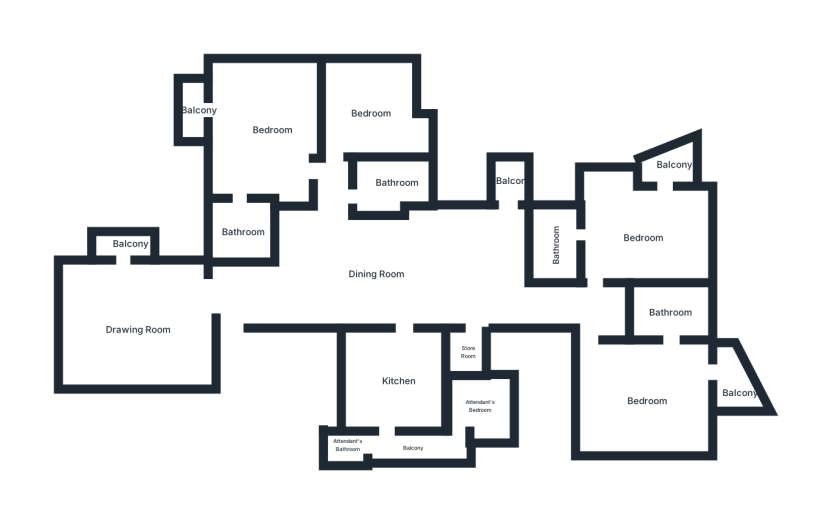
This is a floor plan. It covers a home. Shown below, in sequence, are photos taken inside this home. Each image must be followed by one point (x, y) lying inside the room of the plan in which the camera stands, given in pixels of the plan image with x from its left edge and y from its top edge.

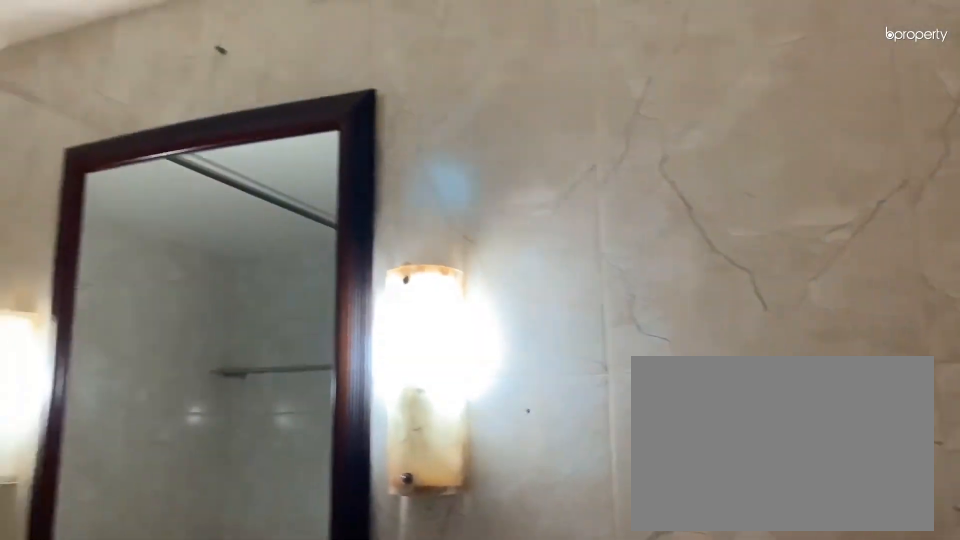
(557, 245)
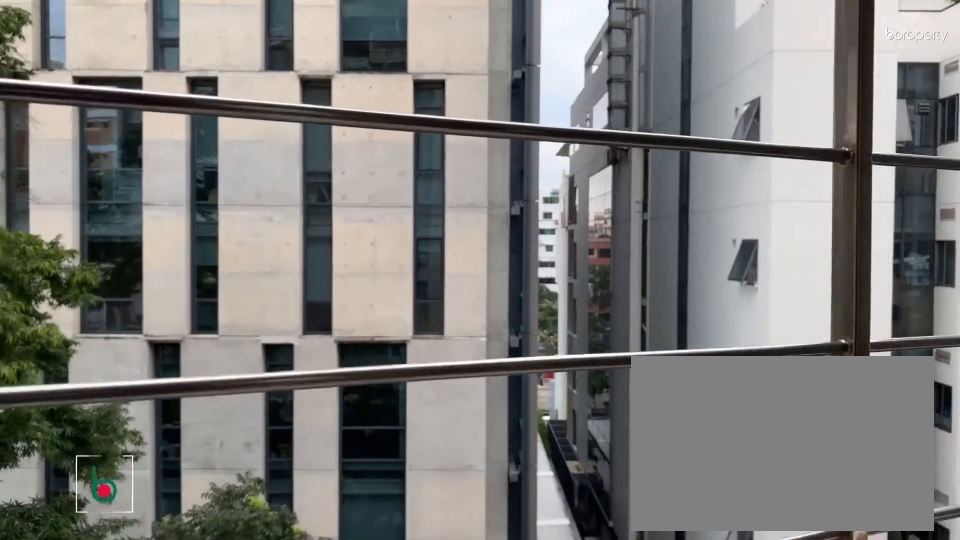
(677, 165)
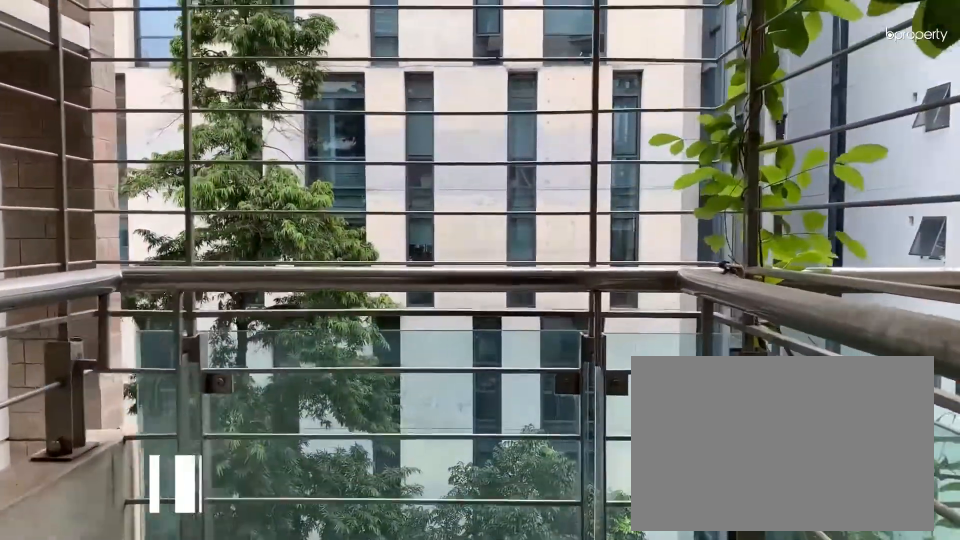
(511, 182)
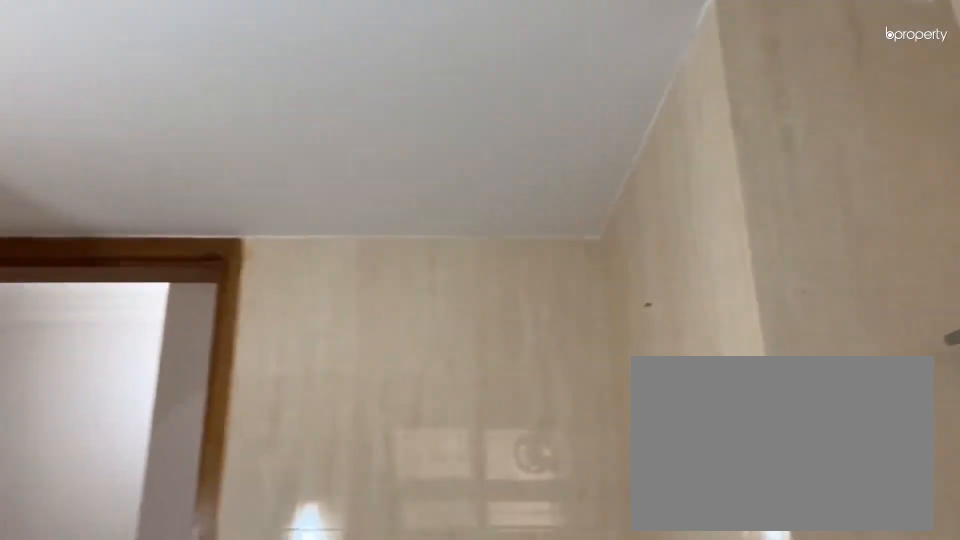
(389, 187)
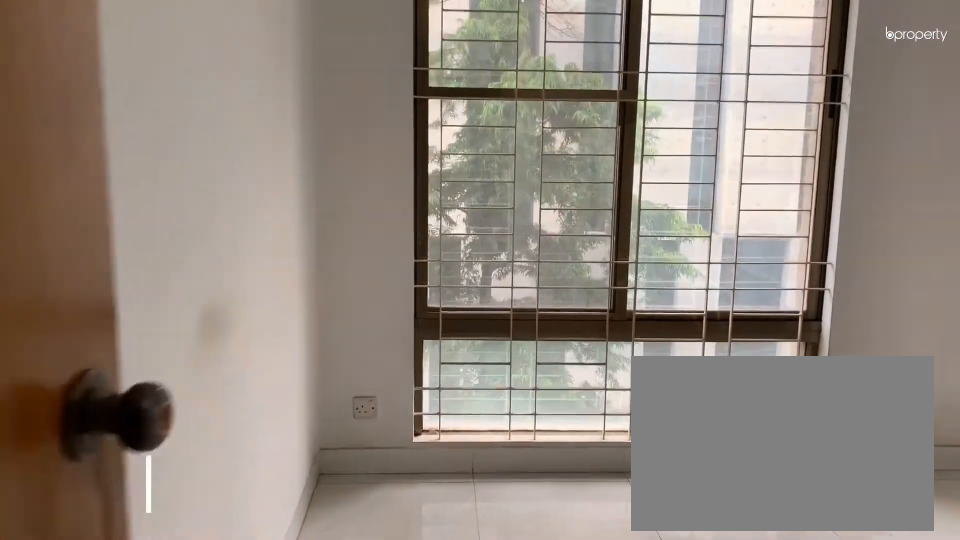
(372, 114)
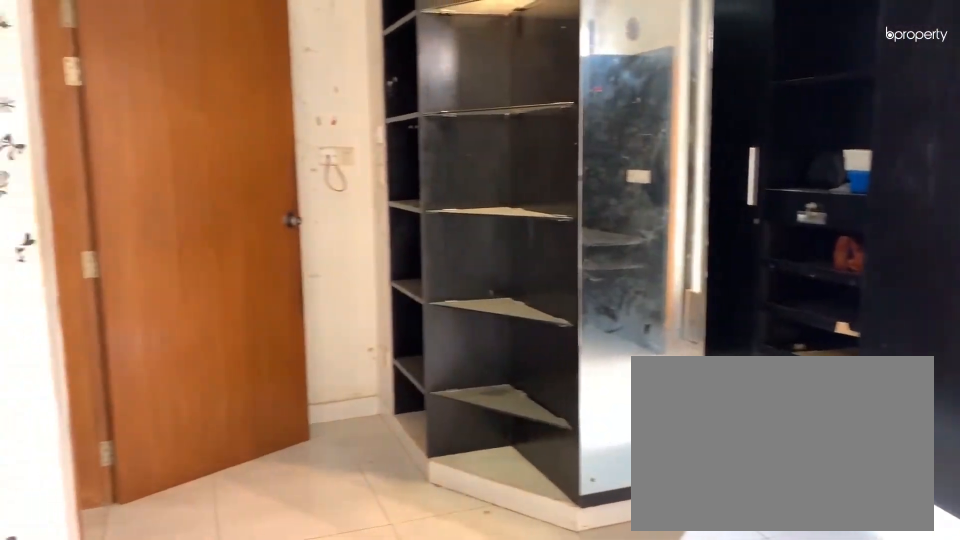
(273, 130)
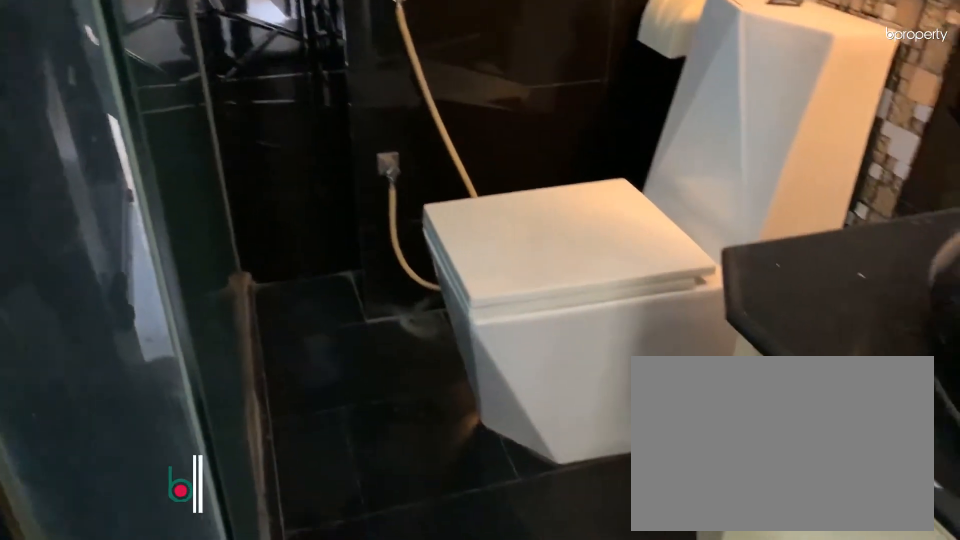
(242, 230)
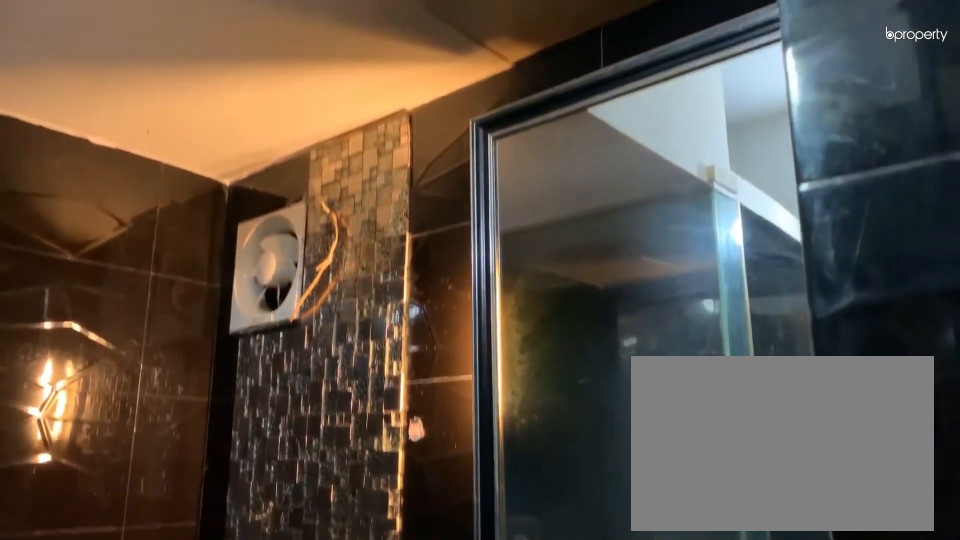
(242, 230)
